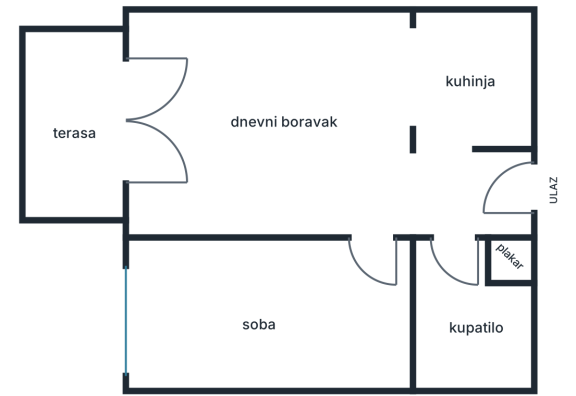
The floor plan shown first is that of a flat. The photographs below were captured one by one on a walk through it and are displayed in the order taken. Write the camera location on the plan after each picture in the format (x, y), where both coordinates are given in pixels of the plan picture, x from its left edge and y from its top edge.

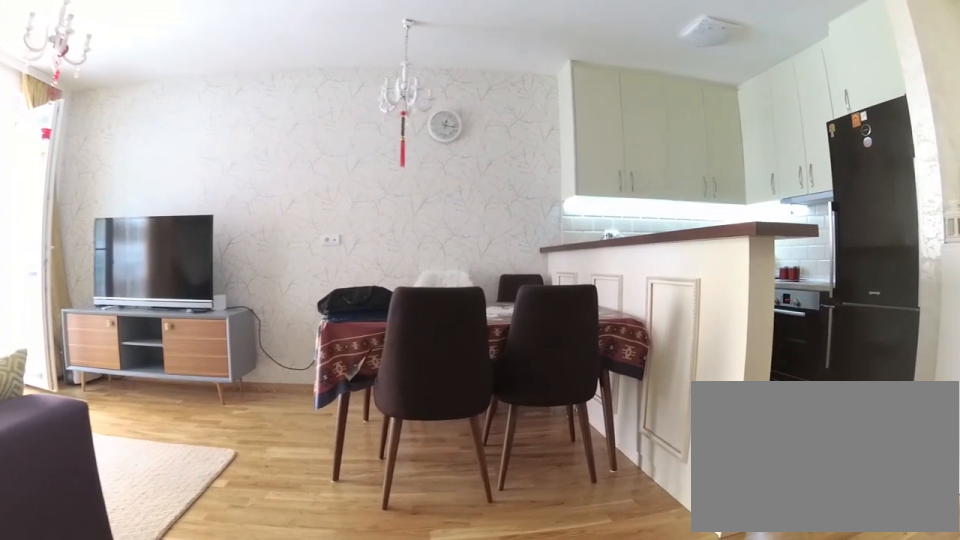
(366, 238)
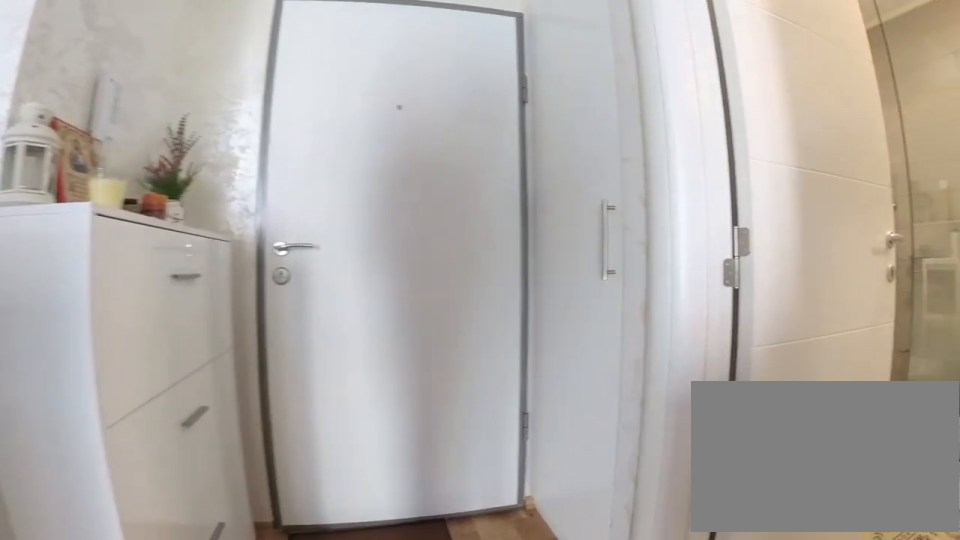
(444, 189)
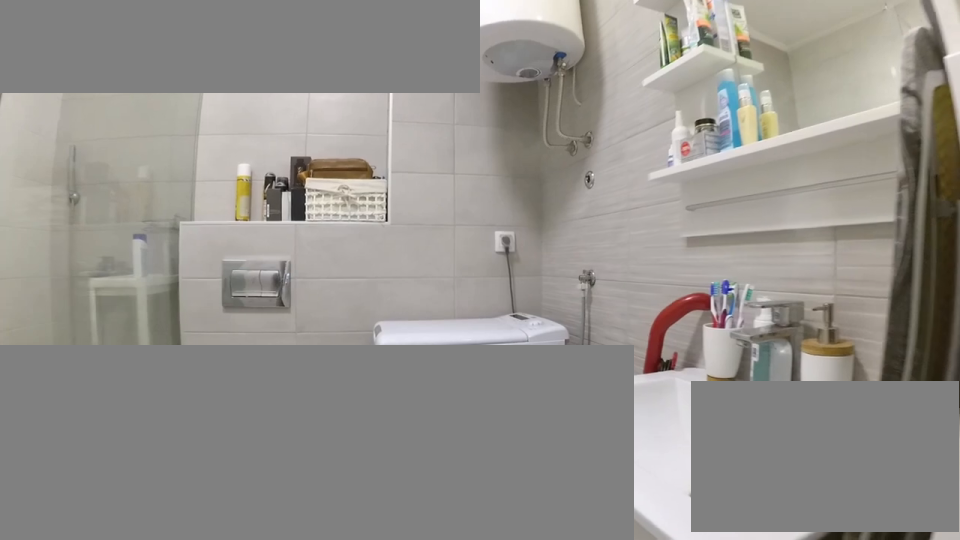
(464, 259)
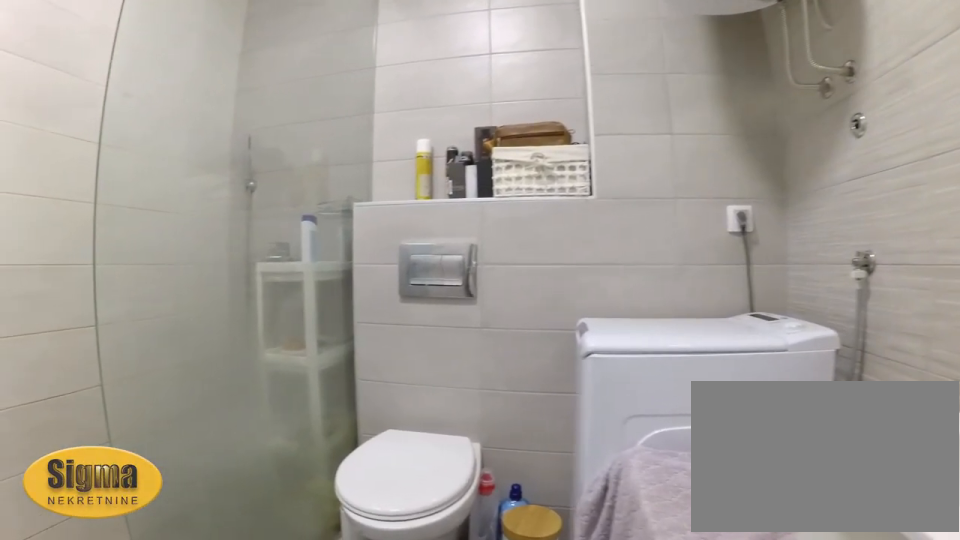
(461, 306)
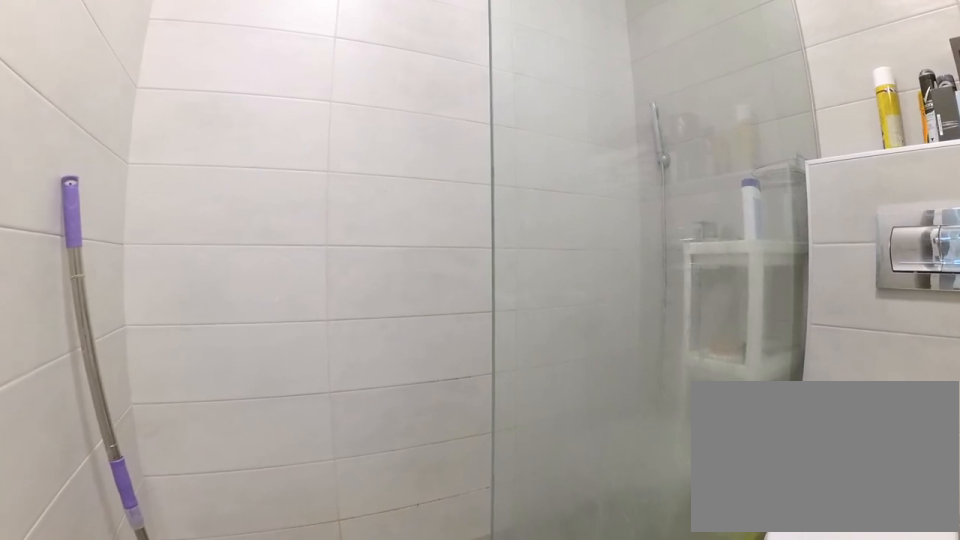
(455, 326)
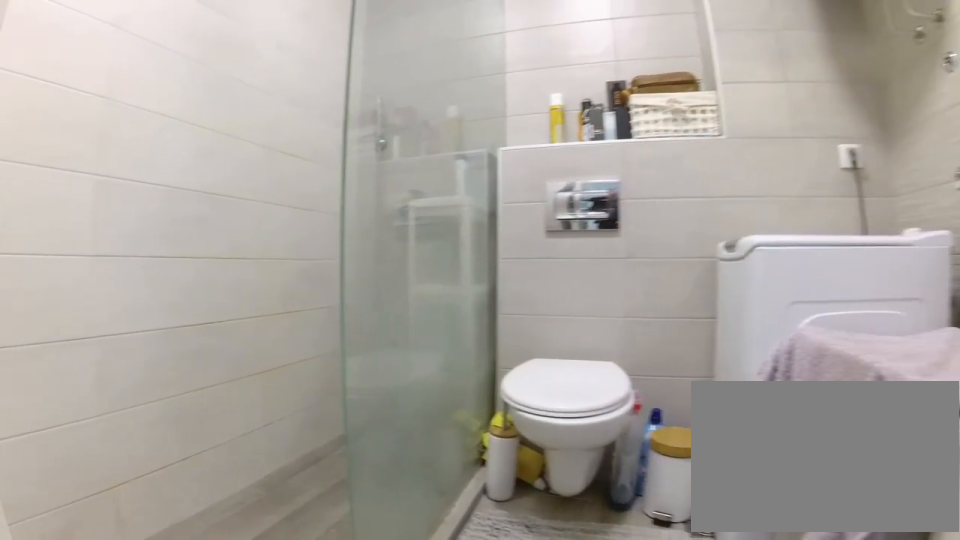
(457, 305)
